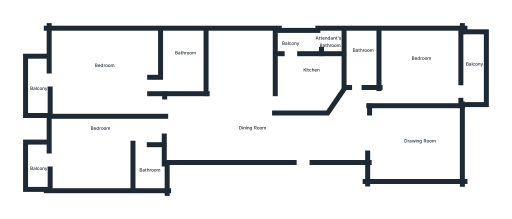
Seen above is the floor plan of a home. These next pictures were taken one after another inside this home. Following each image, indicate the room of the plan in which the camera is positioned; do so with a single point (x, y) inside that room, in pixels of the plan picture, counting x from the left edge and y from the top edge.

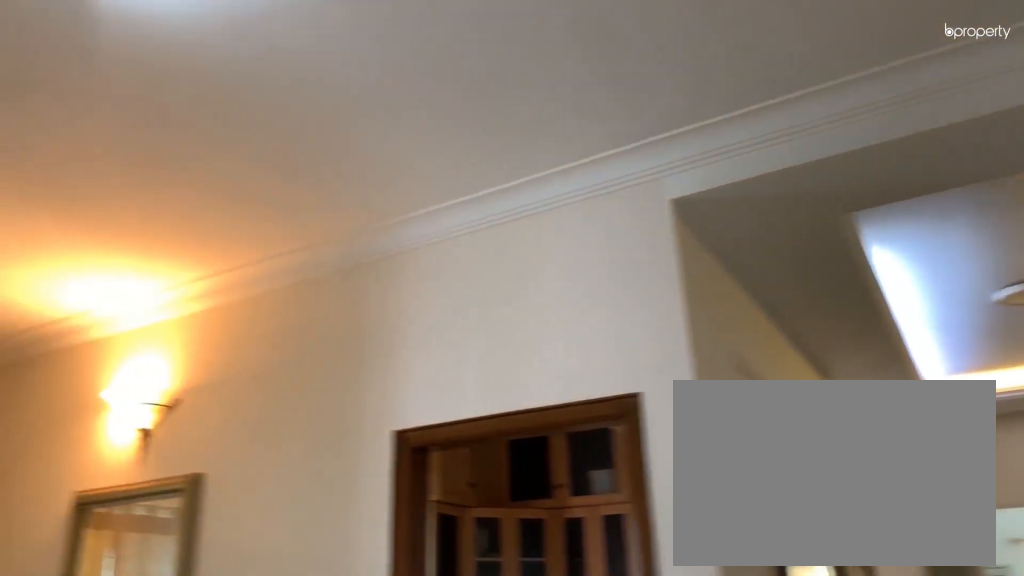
(249, 129)
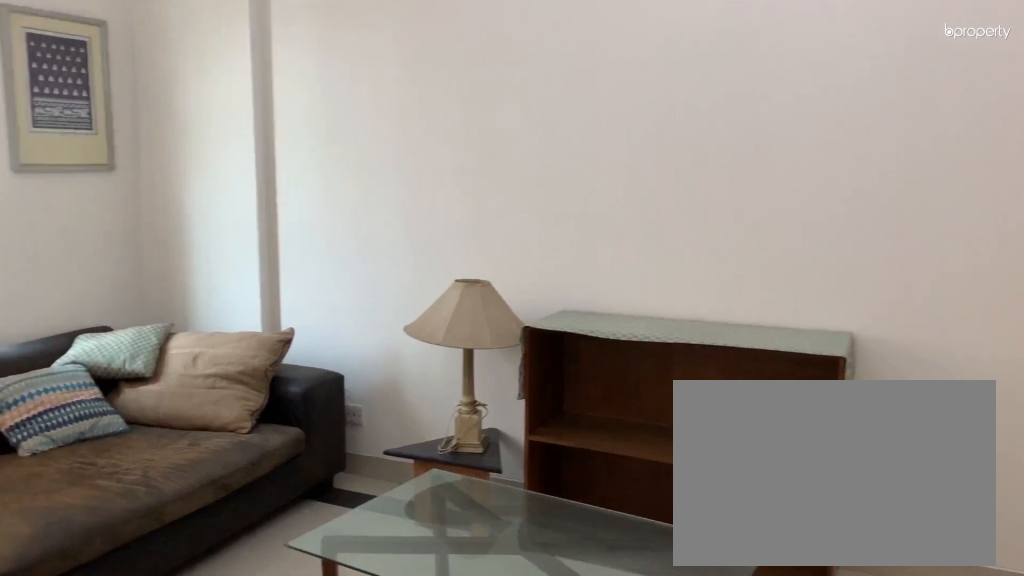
(417, 145)
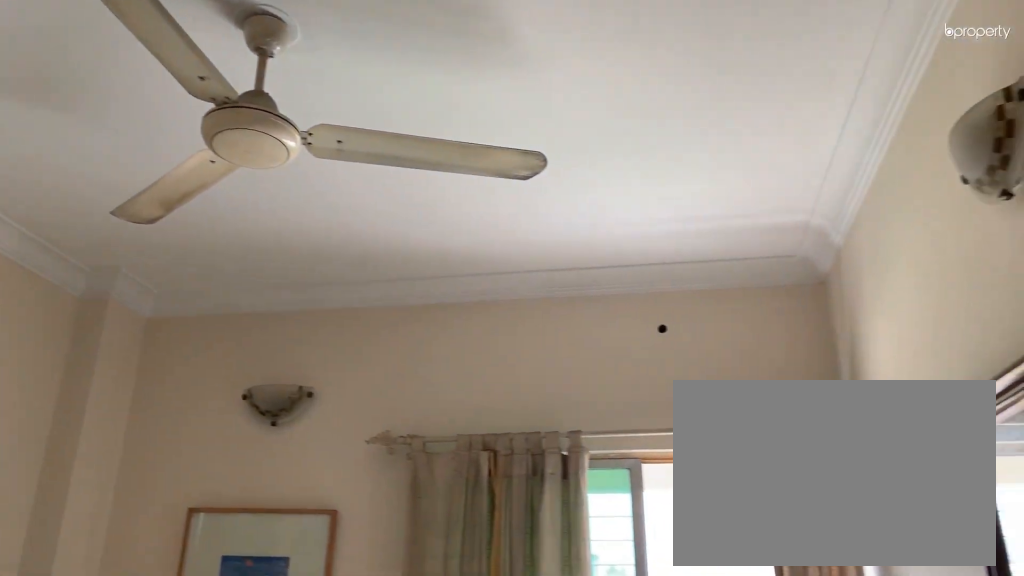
(426, 73)
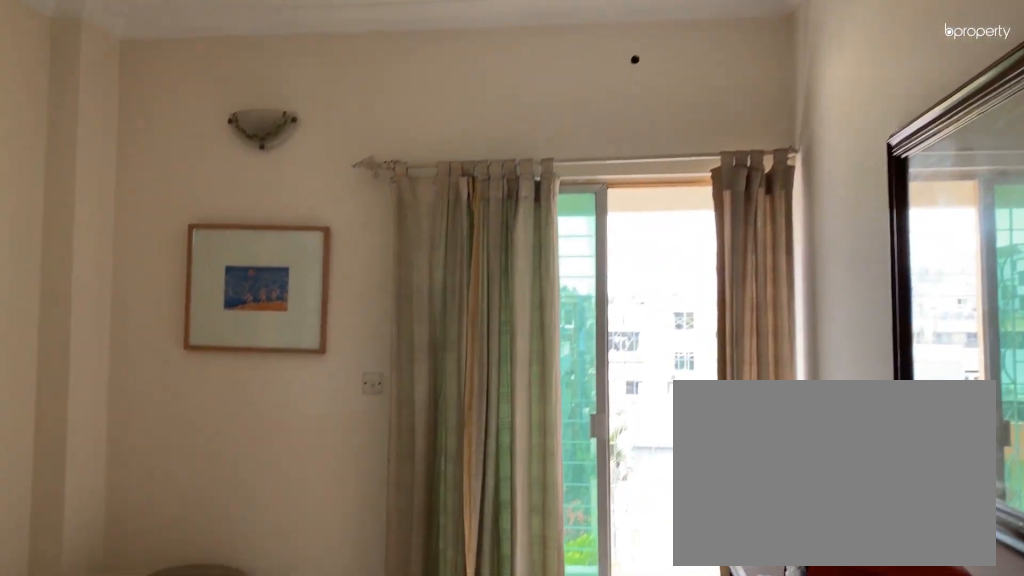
(426, 73)
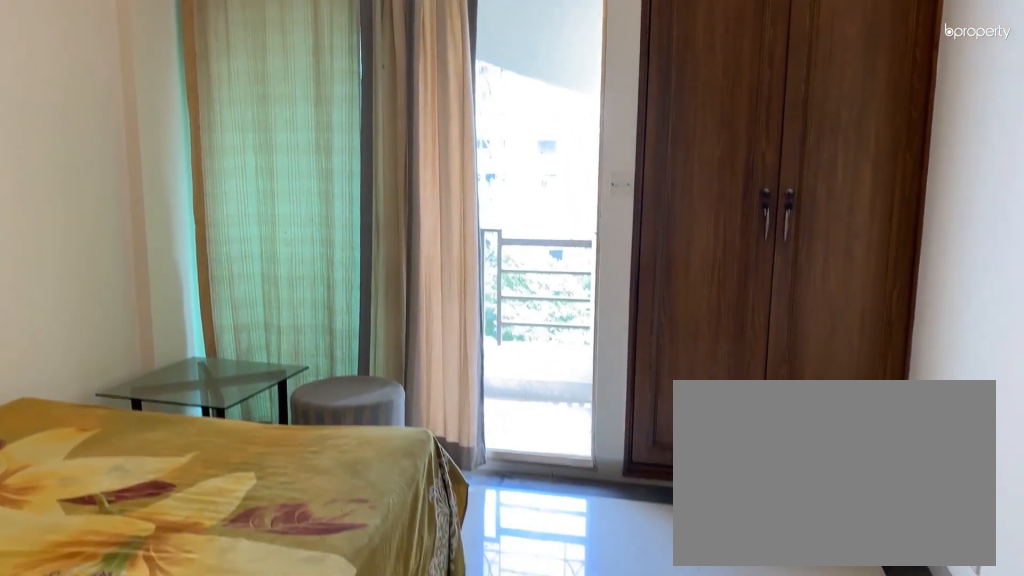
(82, 160)
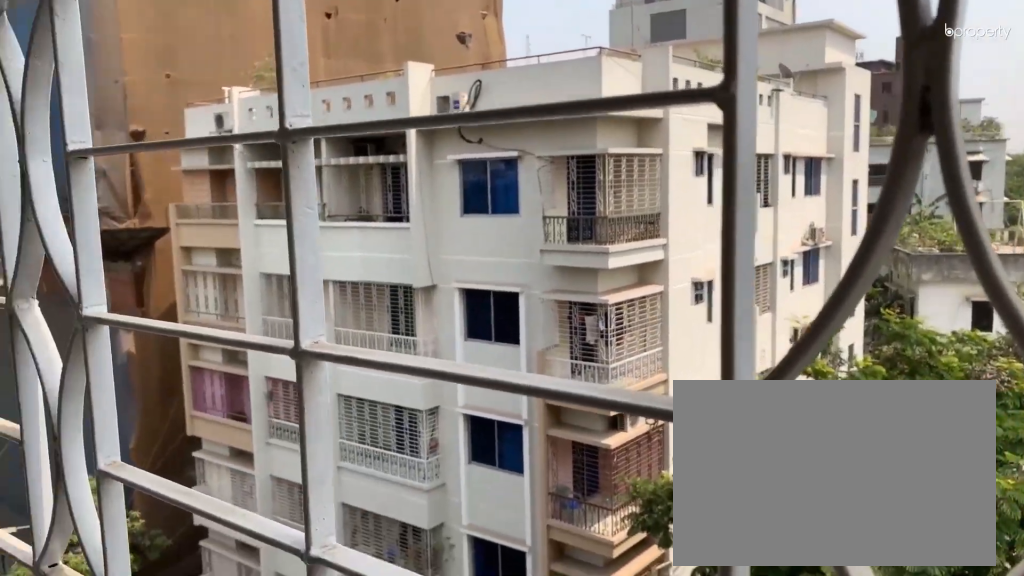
(39, 163)
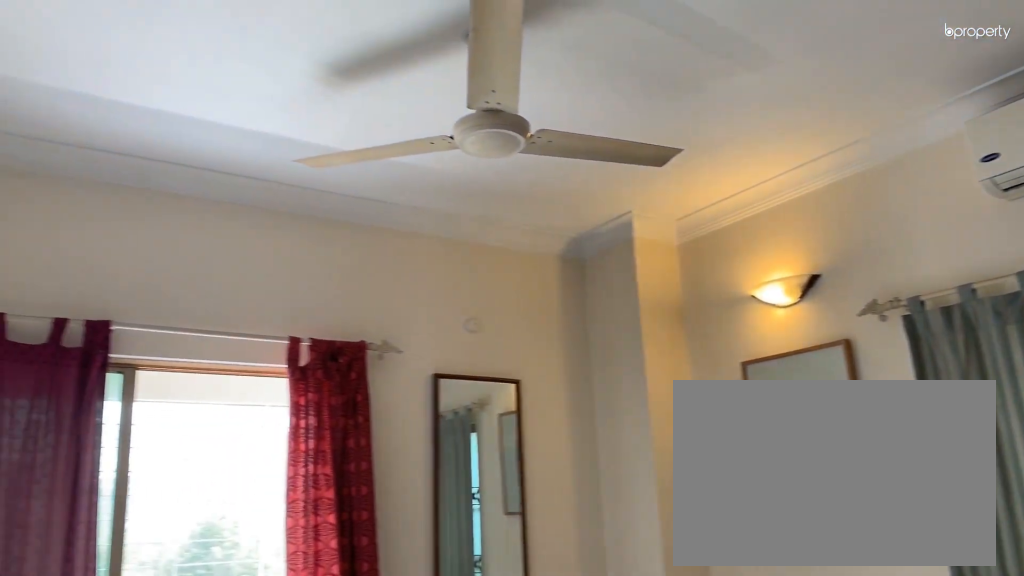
(112, 76)
